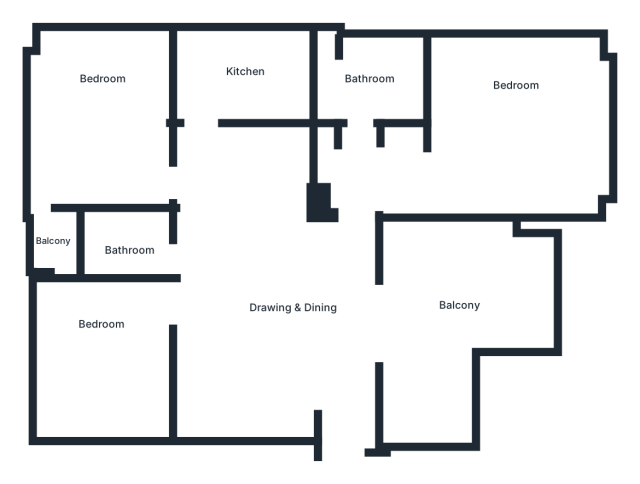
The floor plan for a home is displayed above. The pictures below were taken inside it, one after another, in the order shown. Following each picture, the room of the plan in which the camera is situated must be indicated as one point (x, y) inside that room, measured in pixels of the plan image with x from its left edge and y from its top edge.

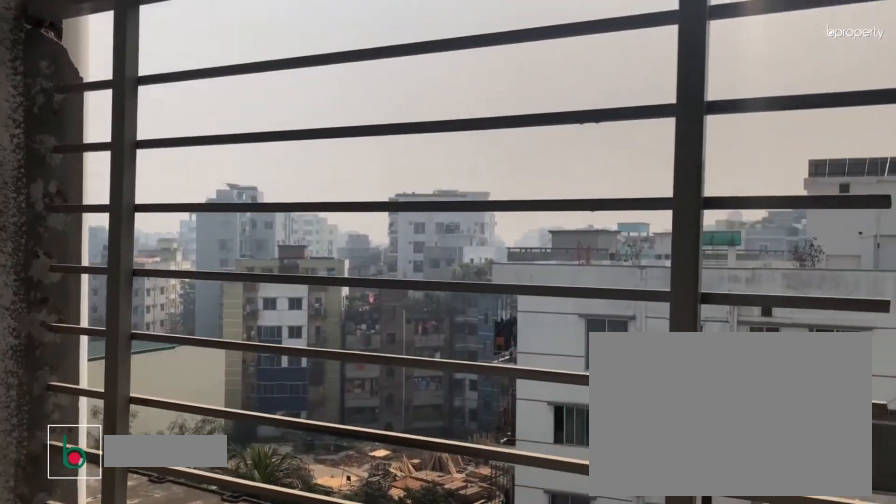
(55, 245)
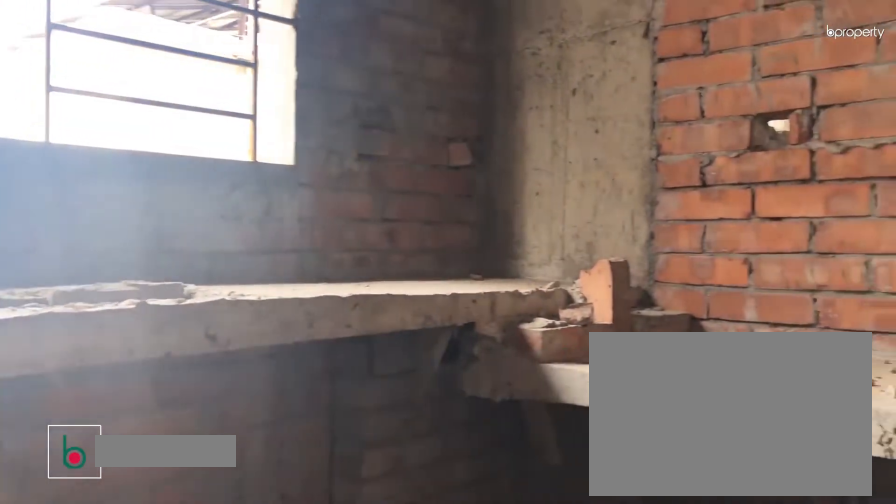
(242, 77)
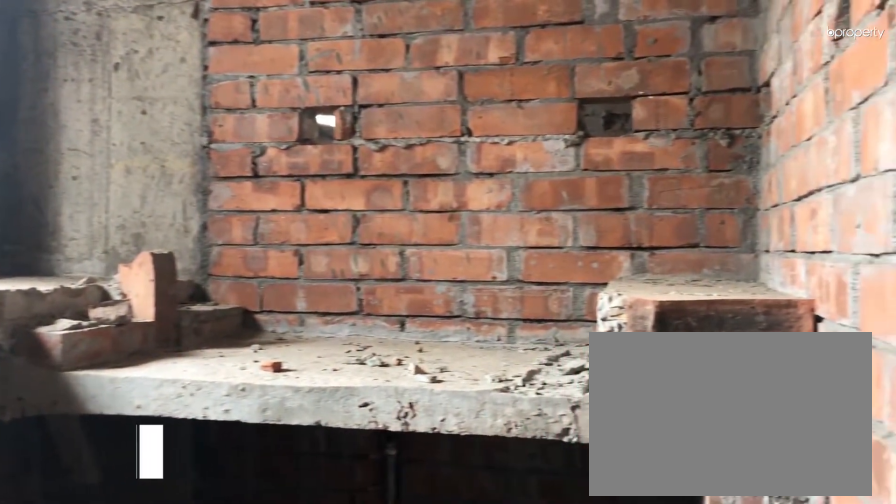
(242, 77)
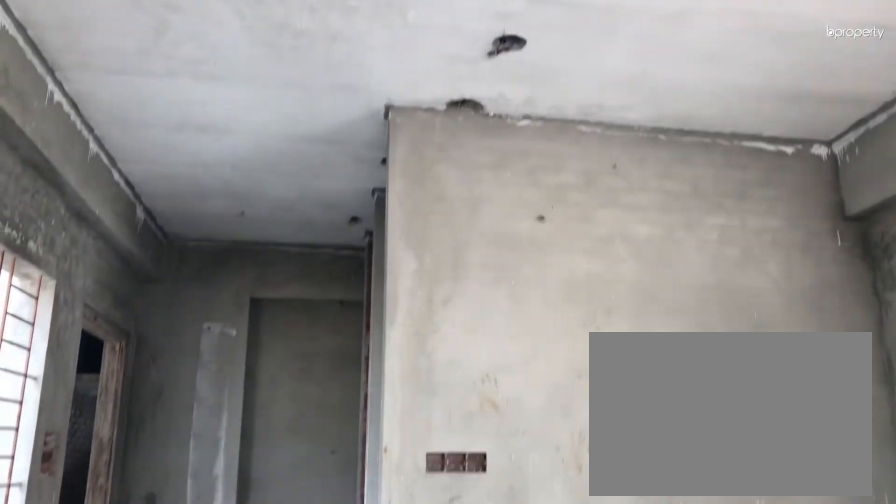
(518, 120)
